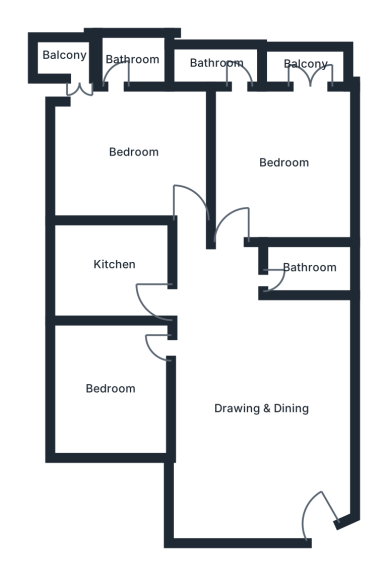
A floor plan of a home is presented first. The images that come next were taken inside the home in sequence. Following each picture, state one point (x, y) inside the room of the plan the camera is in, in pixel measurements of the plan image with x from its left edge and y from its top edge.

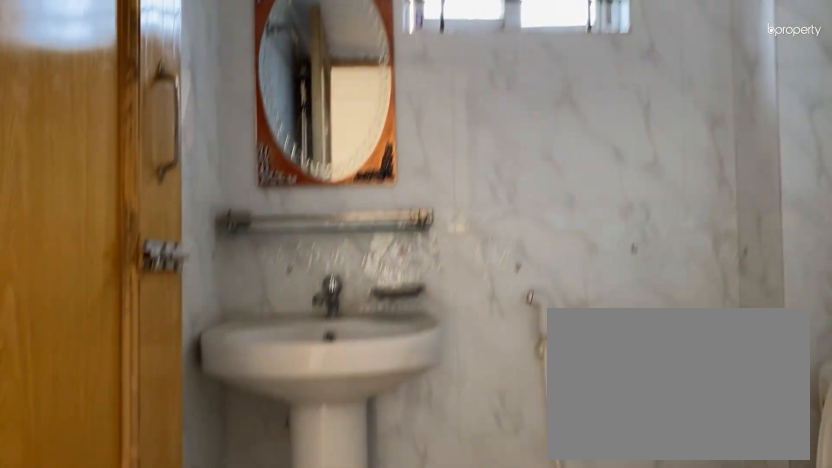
(135, 63)
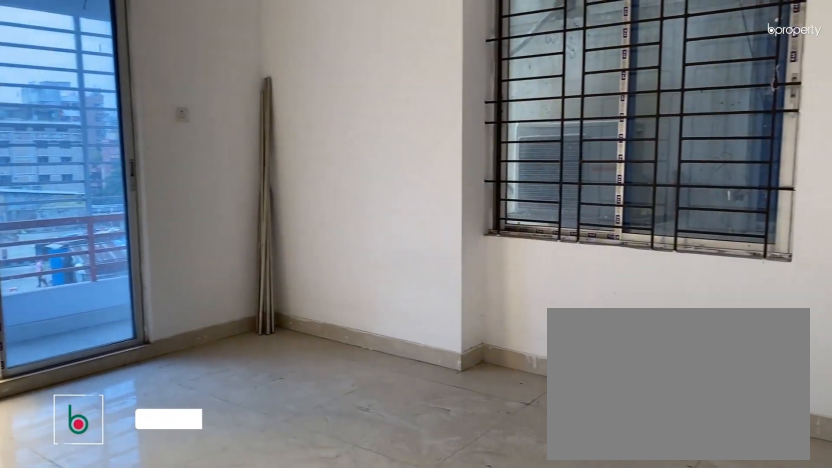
(288, 162)
